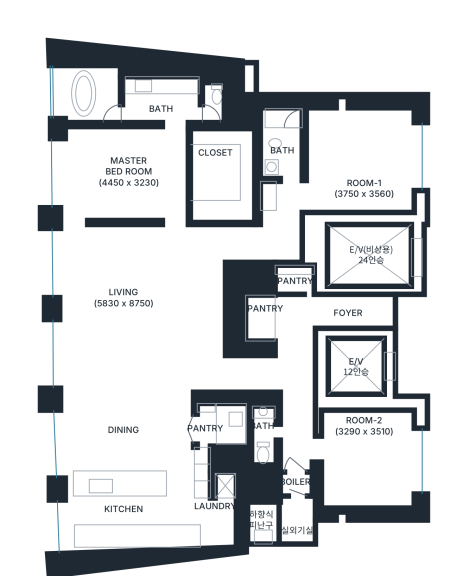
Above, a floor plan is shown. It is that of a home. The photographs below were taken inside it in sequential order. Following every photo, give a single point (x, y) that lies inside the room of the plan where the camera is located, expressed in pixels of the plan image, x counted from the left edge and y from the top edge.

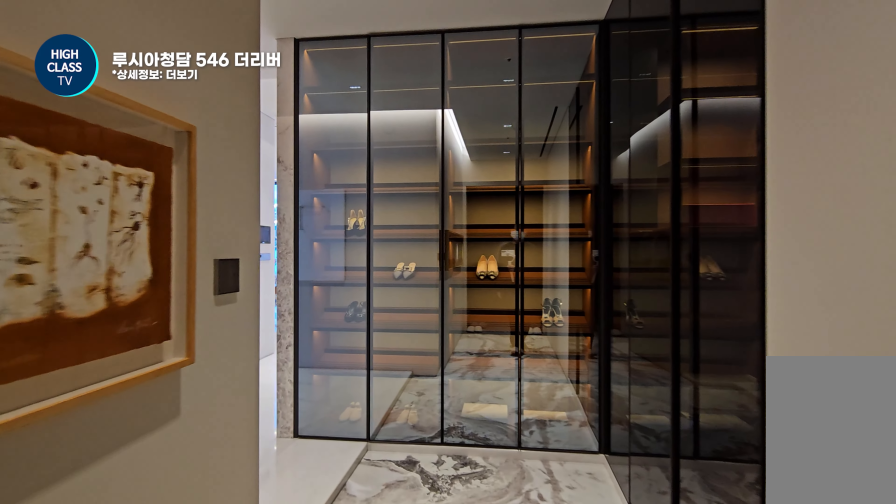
(311, 309)
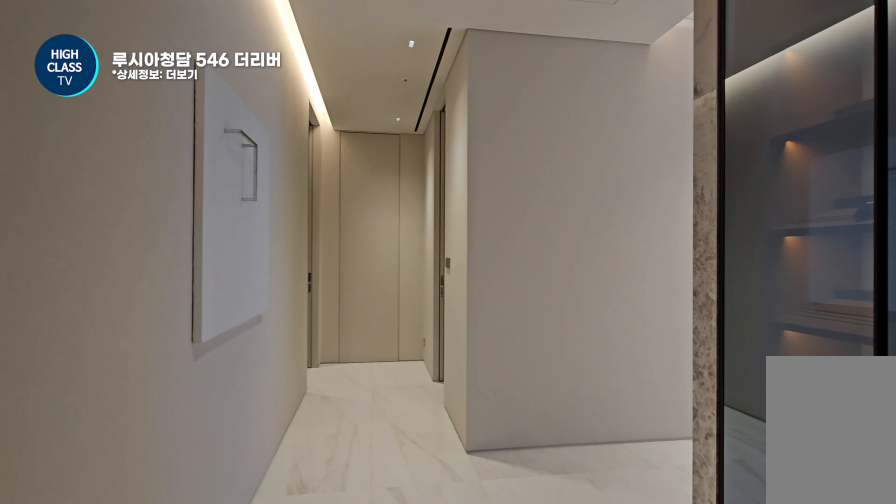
(311, 309)
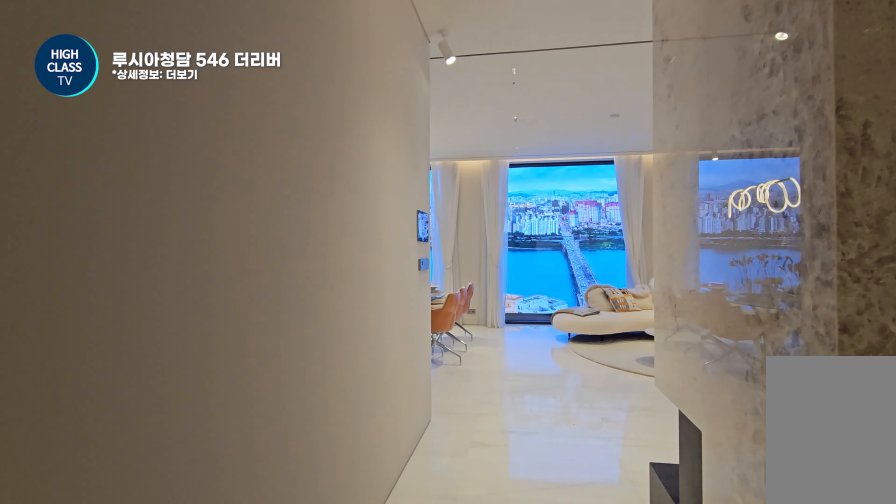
(269, 375)
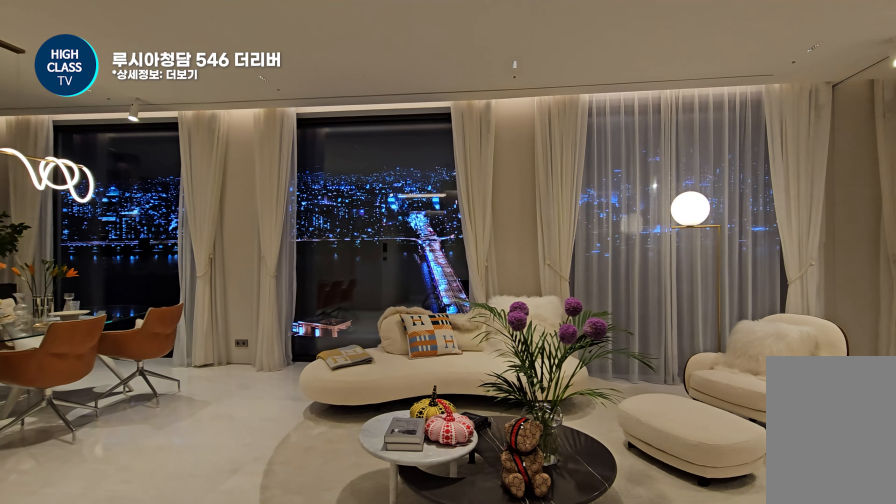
(136, 304)
